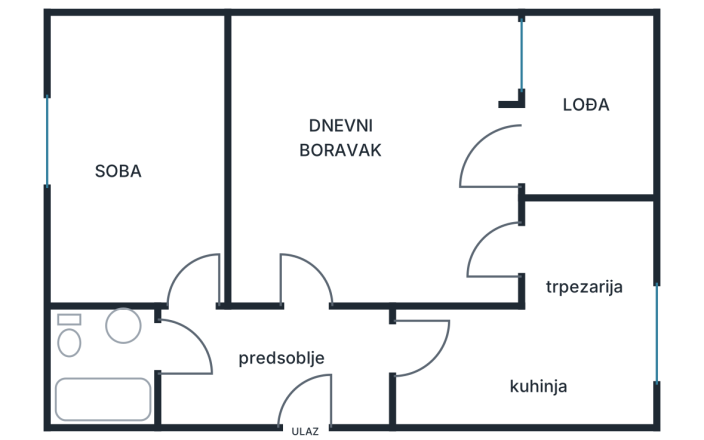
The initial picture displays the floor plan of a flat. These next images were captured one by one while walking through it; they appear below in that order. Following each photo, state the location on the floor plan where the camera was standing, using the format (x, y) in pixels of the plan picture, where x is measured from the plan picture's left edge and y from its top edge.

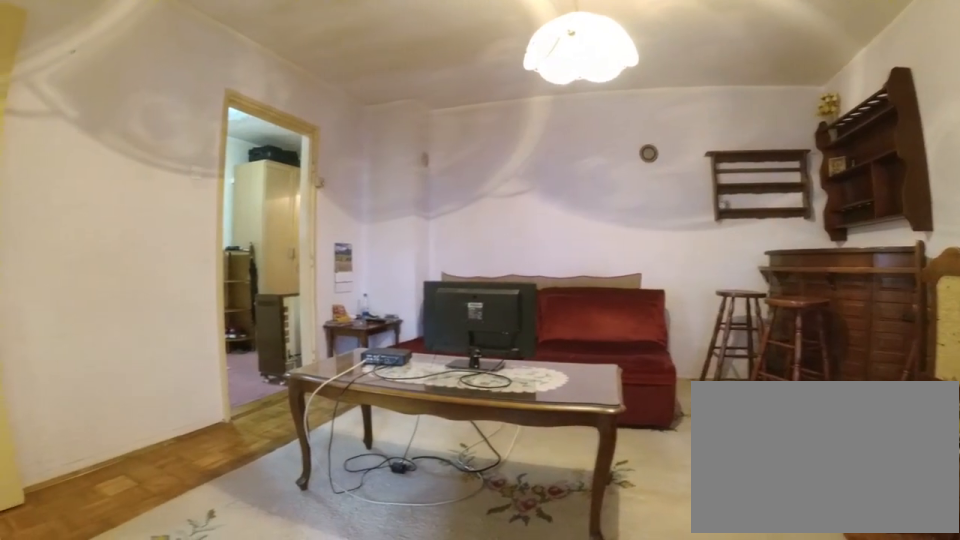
(494, 149)
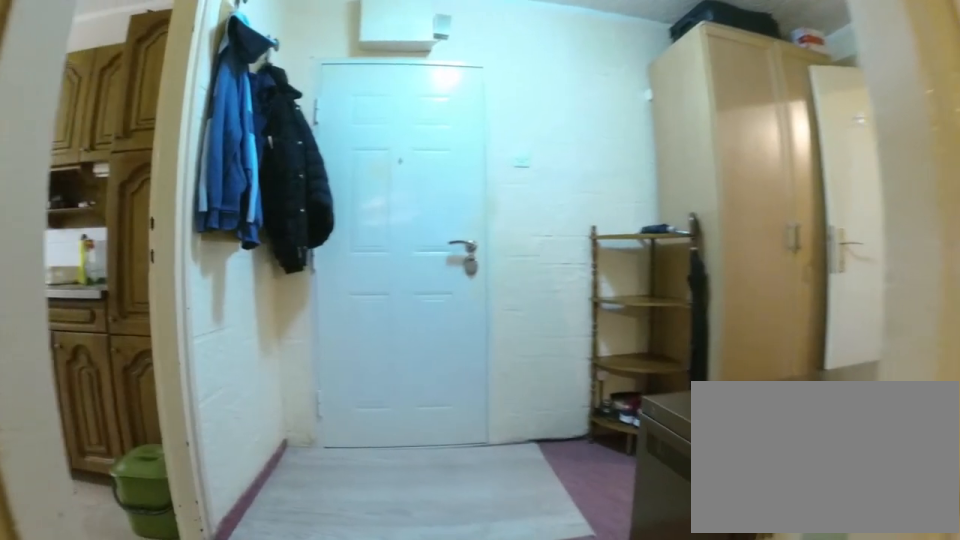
(318, 250)
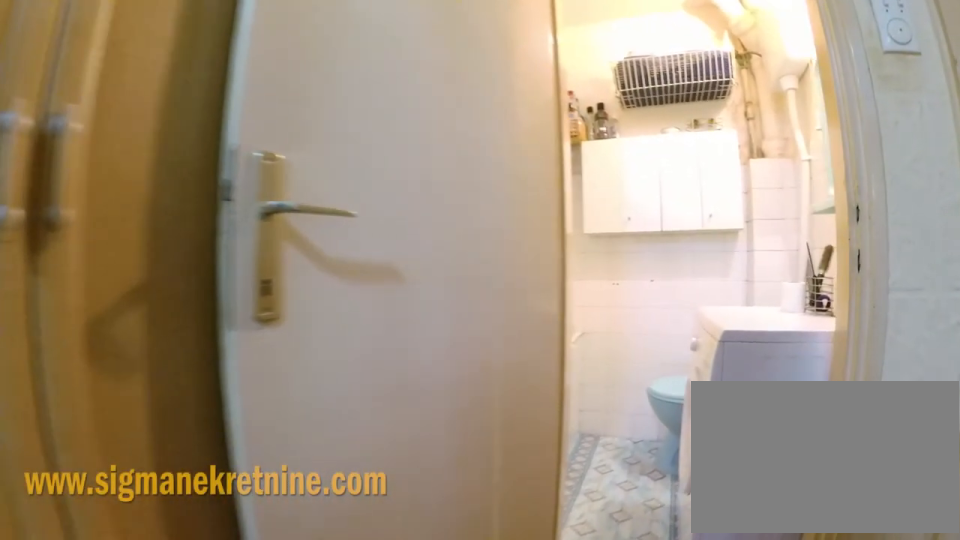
(228, 343)
